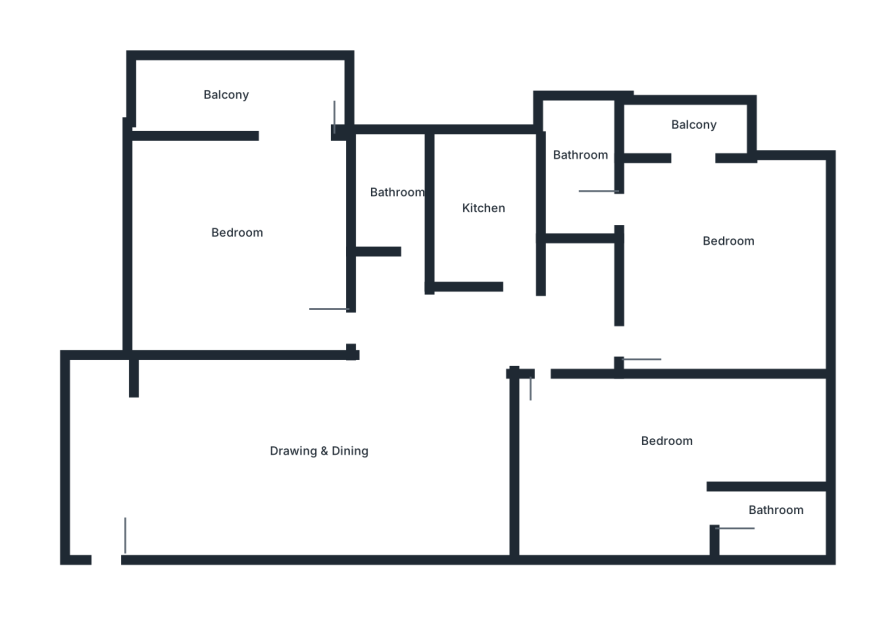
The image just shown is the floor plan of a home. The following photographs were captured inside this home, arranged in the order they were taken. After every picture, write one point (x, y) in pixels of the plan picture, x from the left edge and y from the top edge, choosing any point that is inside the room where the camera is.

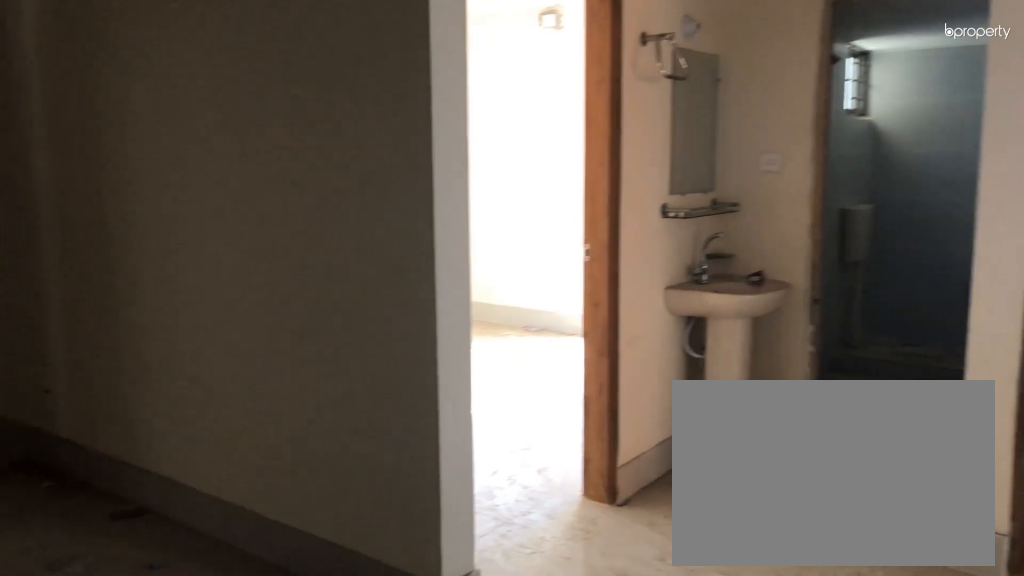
(289, 446)
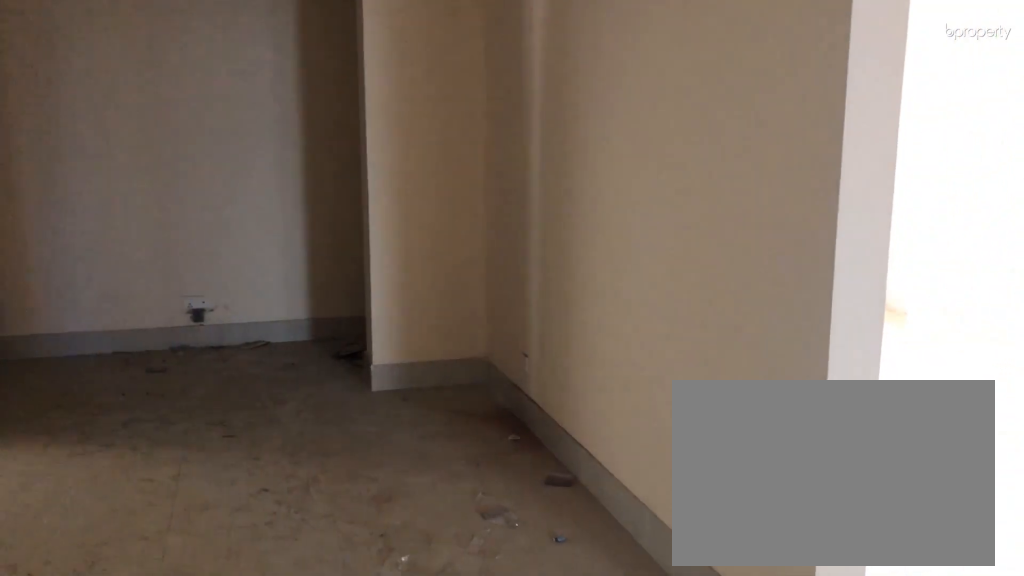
(289, 446)
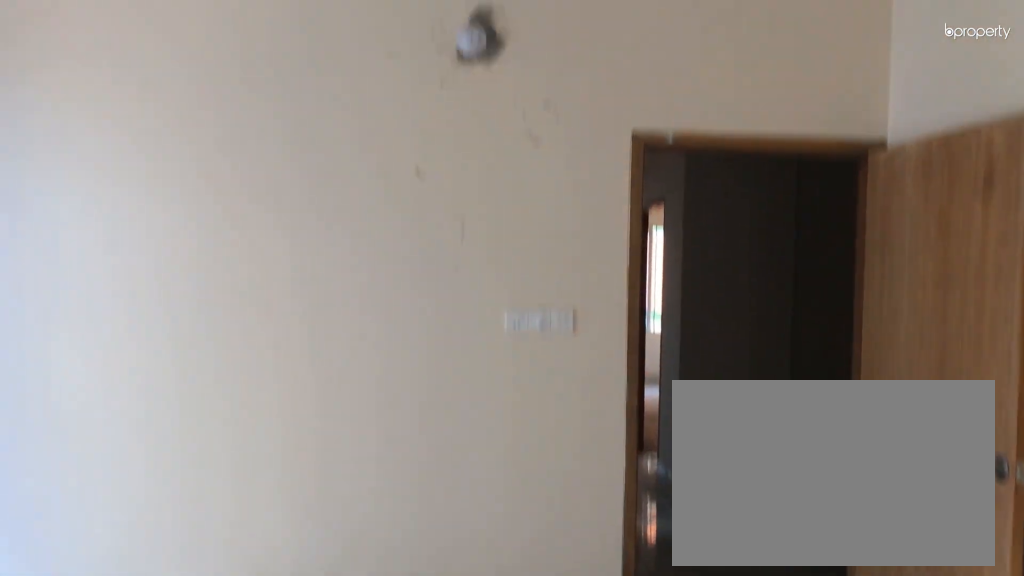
(242, 240)
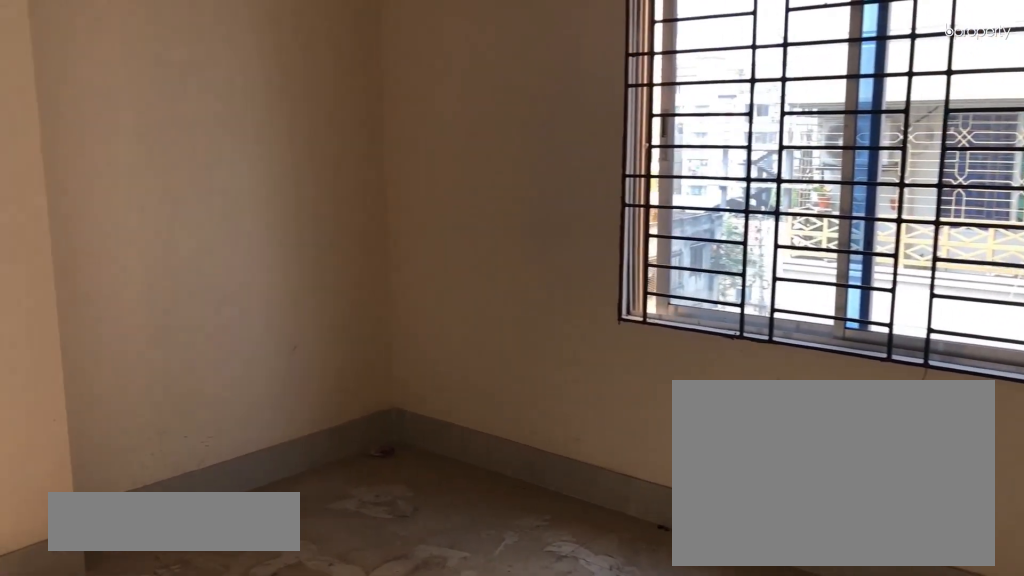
(727, 260)
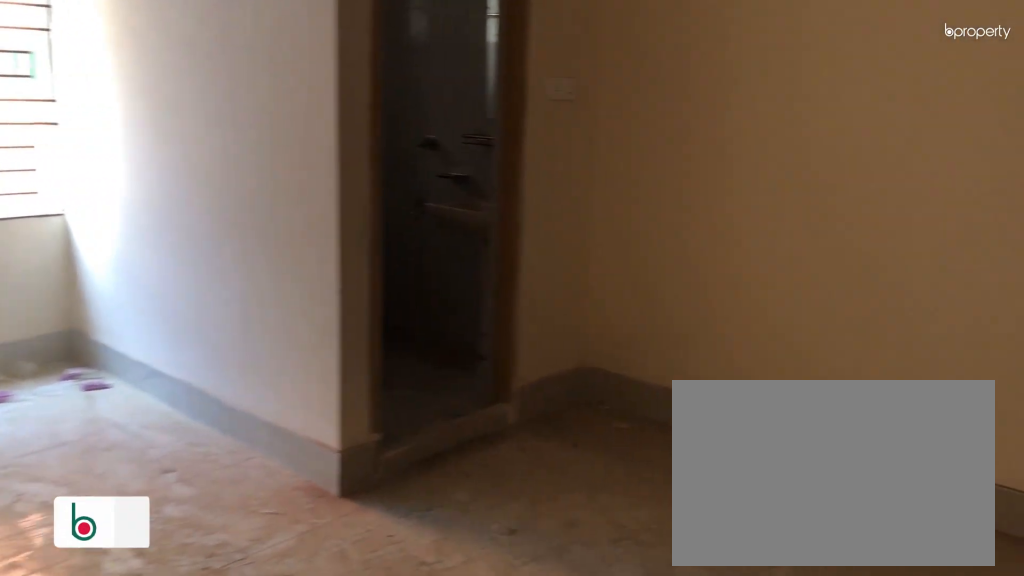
(628, 461)
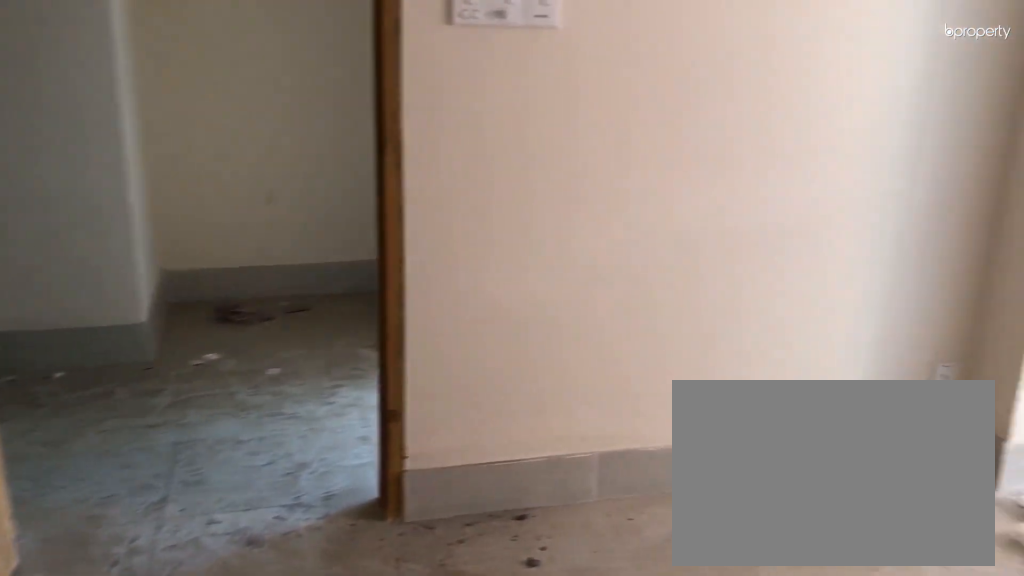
(628, 461)
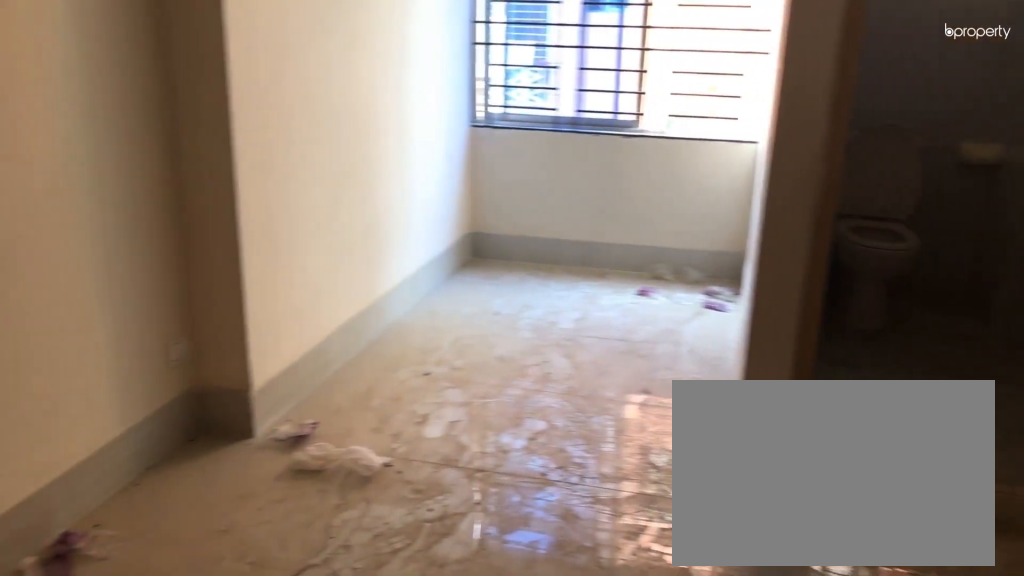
(628, 461)
